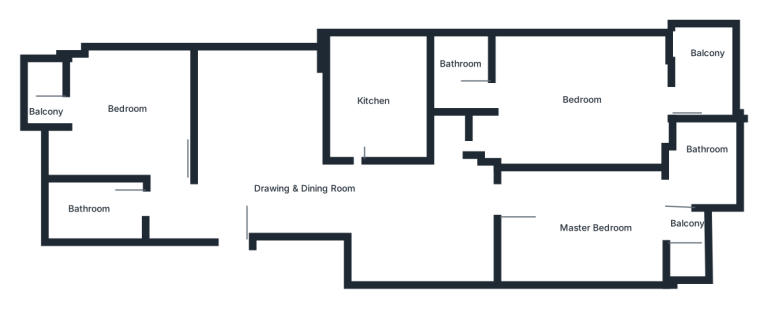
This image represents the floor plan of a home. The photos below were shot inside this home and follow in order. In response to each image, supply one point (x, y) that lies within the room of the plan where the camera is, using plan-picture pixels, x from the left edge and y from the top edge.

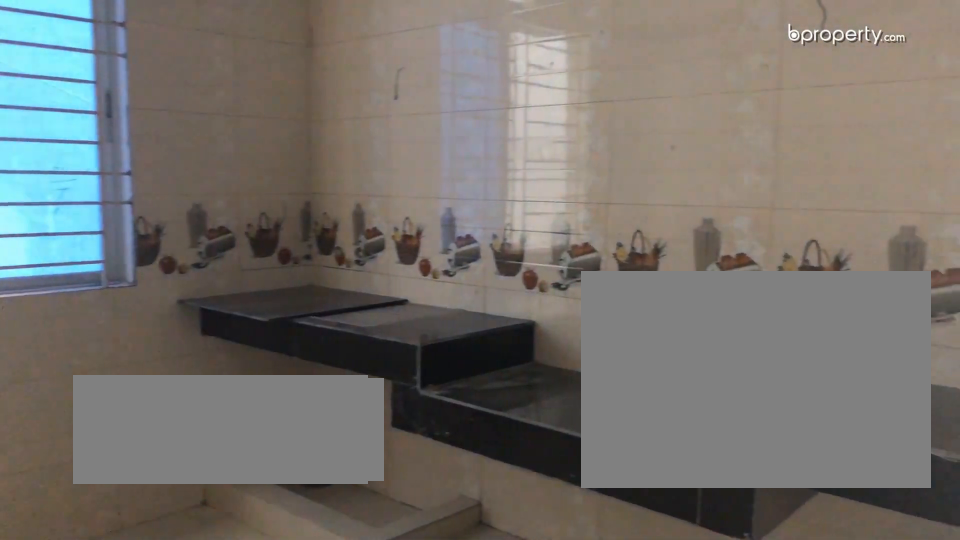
(380, 103)
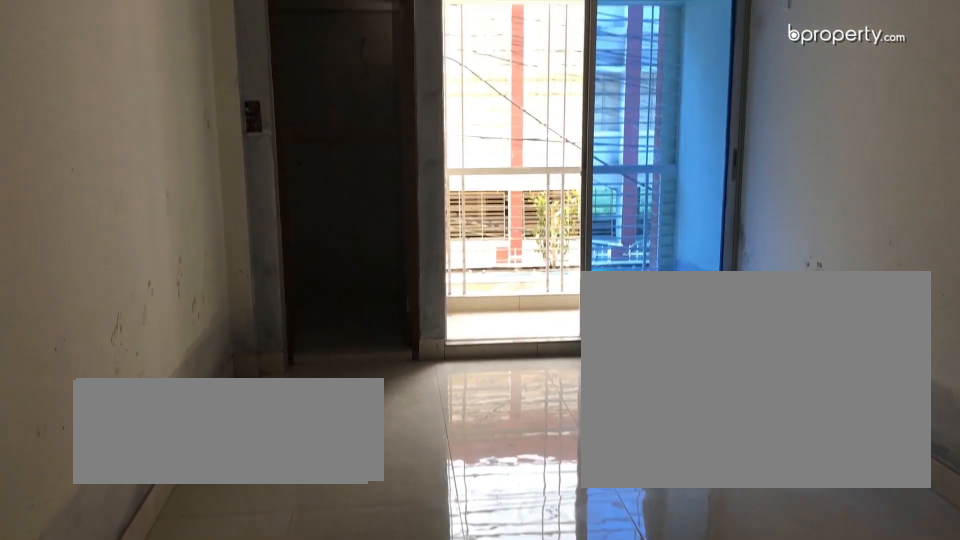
(603, 218)
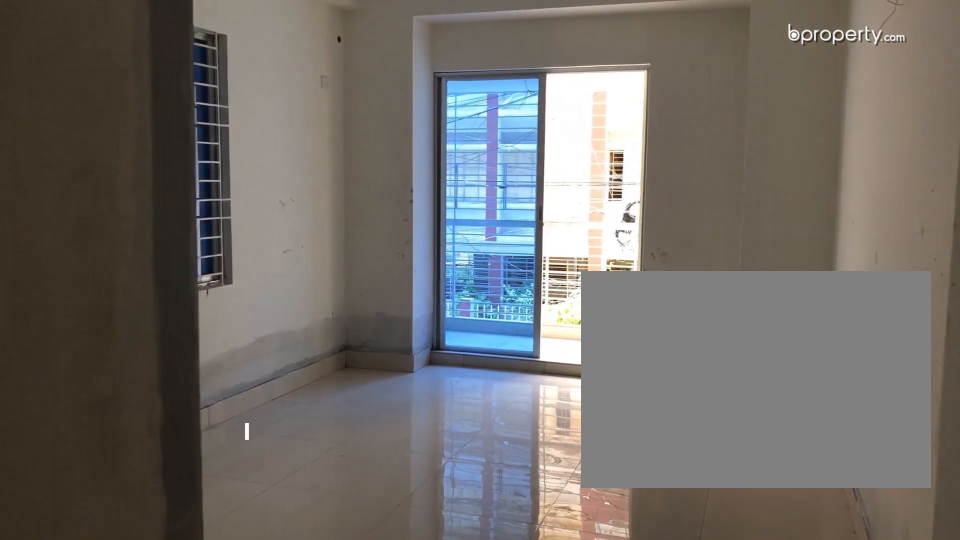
(577, 103)
